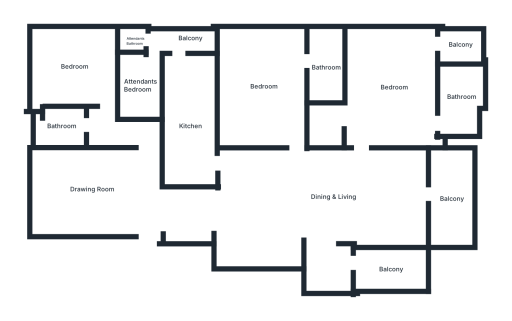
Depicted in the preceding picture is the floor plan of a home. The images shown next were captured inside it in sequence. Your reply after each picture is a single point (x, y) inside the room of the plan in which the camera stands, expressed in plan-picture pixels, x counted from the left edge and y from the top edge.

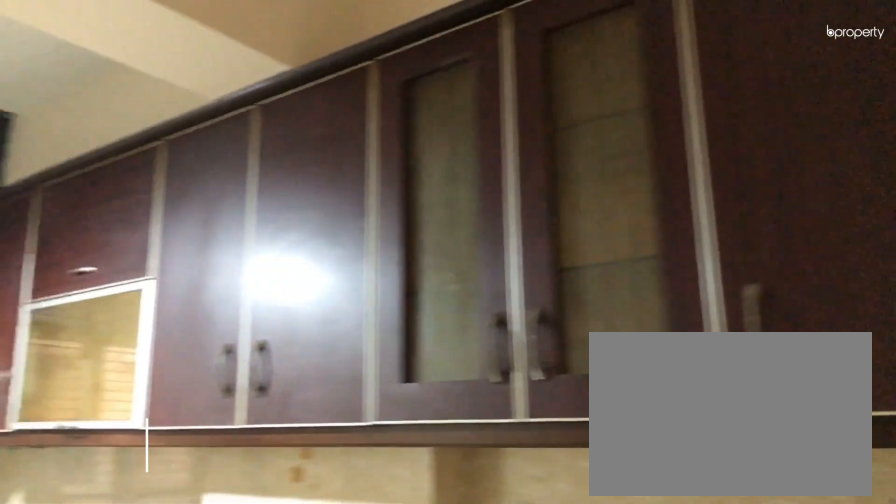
(190, 125)
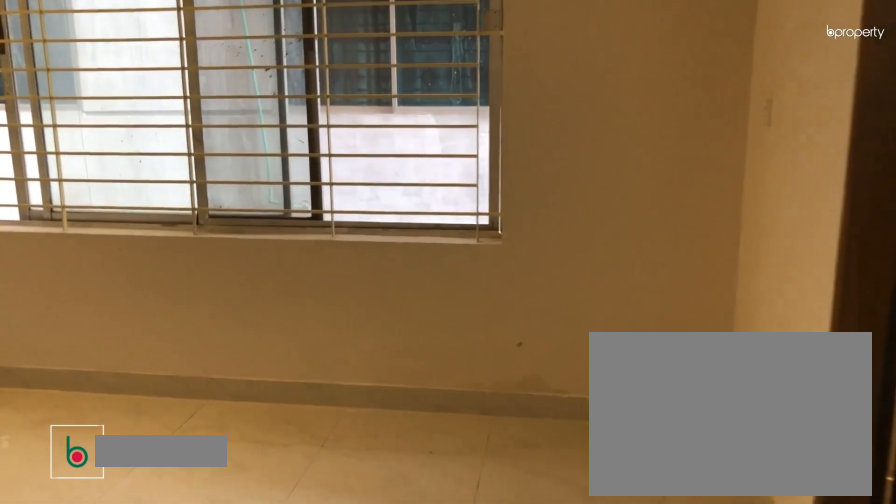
(264, 87)
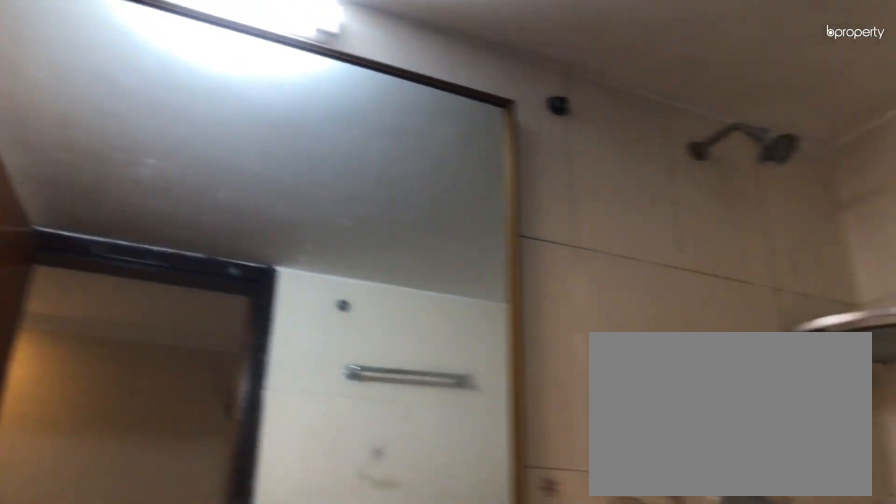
(325, 67)
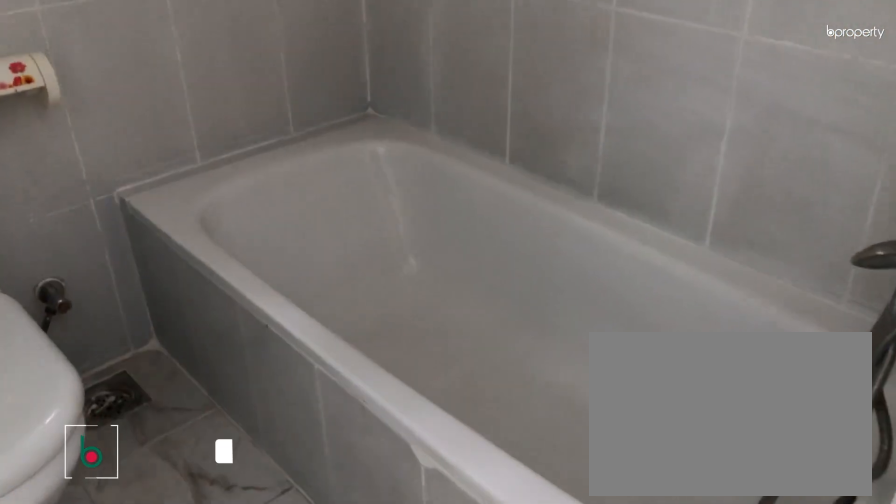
(461, 97)
